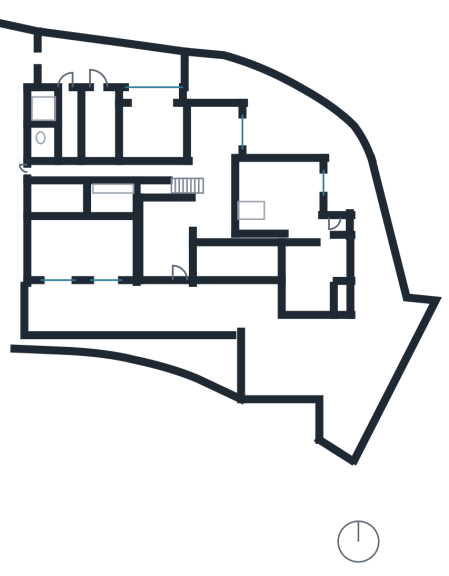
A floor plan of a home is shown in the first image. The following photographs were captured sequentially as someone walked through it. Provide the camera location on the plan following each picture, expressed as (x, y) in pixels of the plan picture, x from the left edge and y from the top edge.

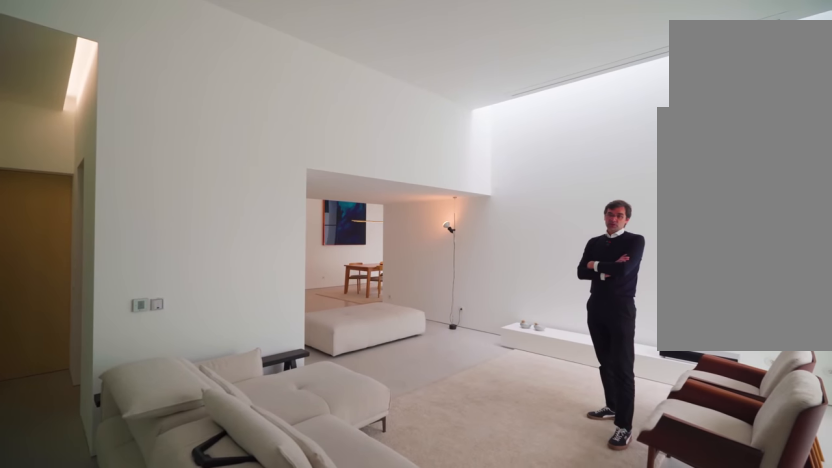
(291, 230)
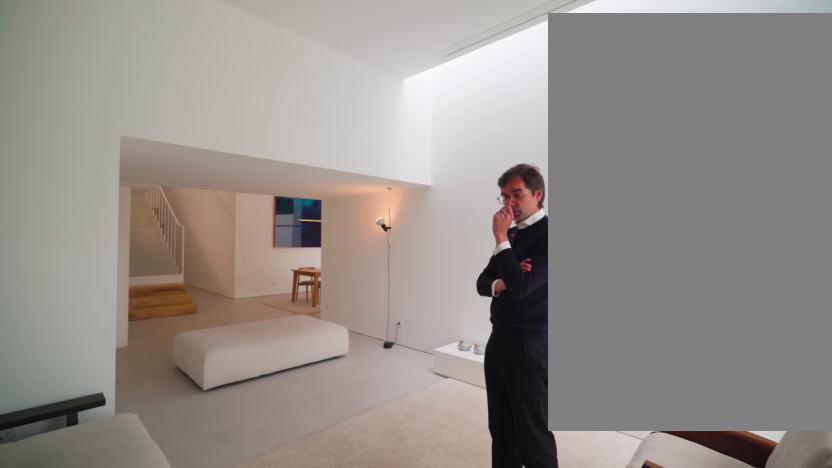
(296, 232)
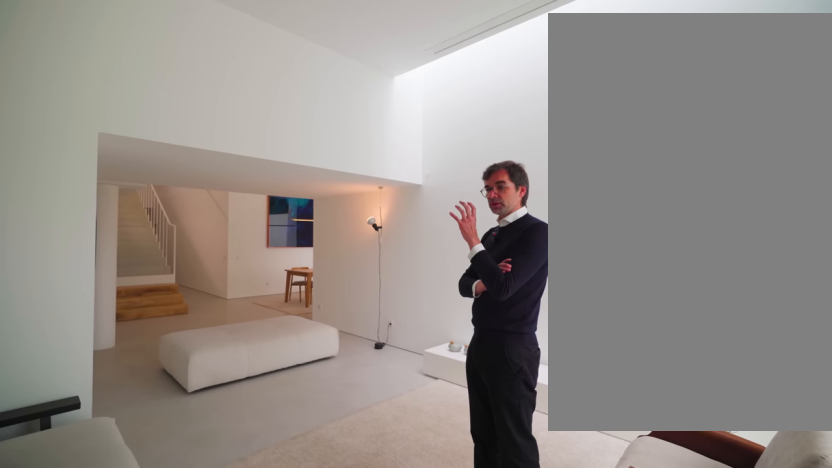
(308, 227)
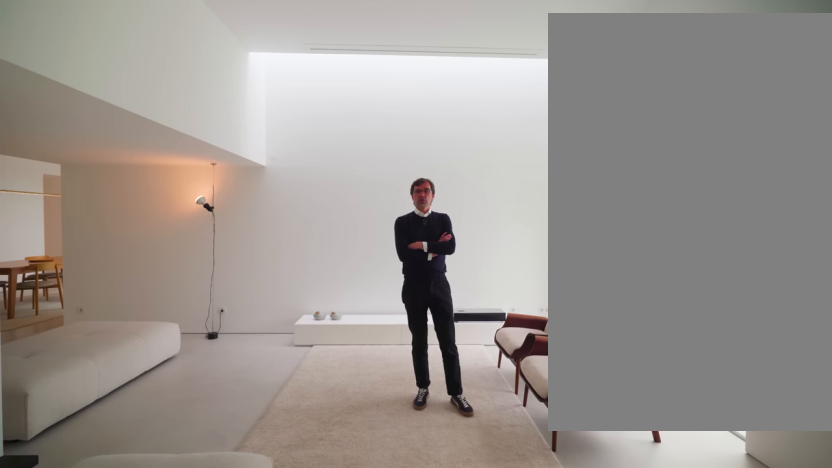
(296, 204)
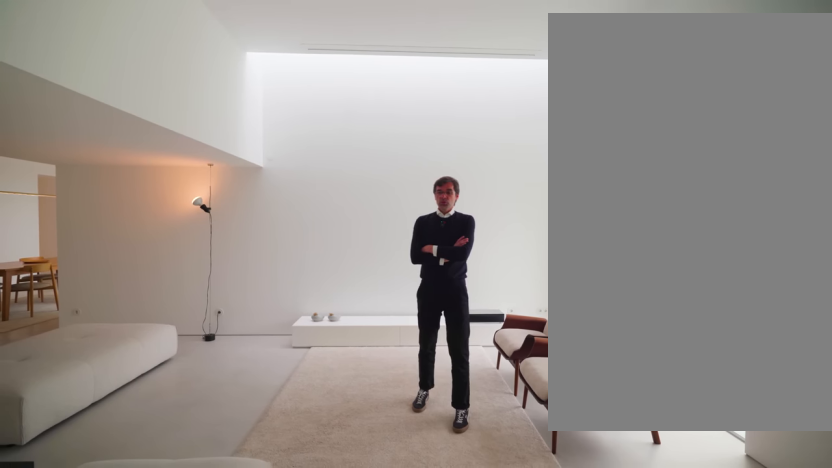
(296, 204)
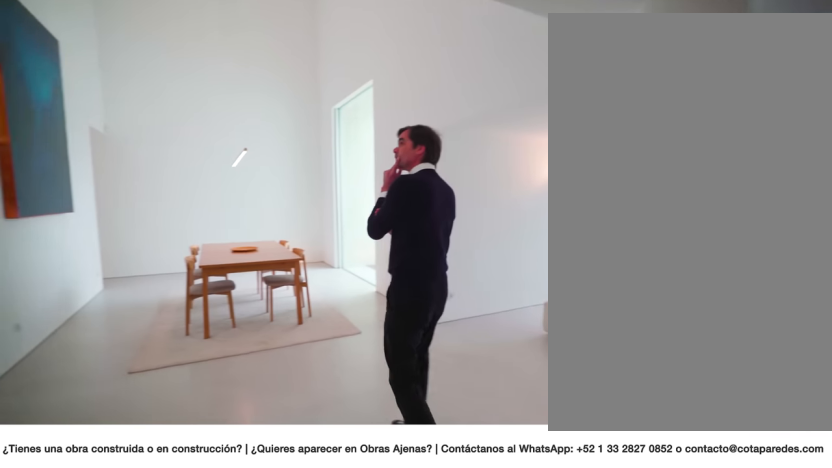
(224, 218)
